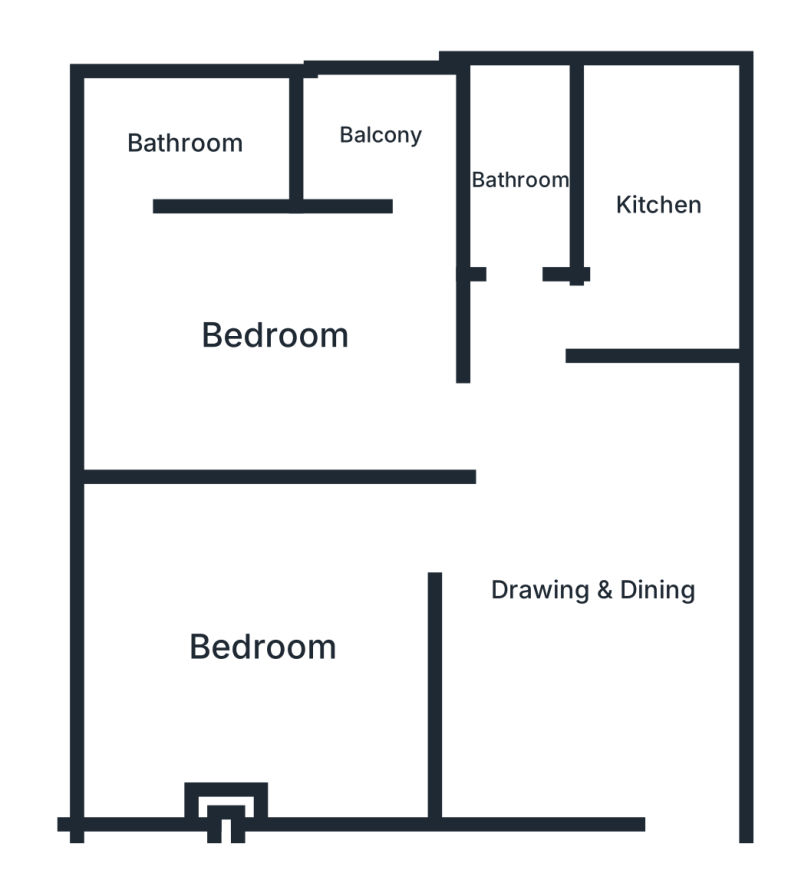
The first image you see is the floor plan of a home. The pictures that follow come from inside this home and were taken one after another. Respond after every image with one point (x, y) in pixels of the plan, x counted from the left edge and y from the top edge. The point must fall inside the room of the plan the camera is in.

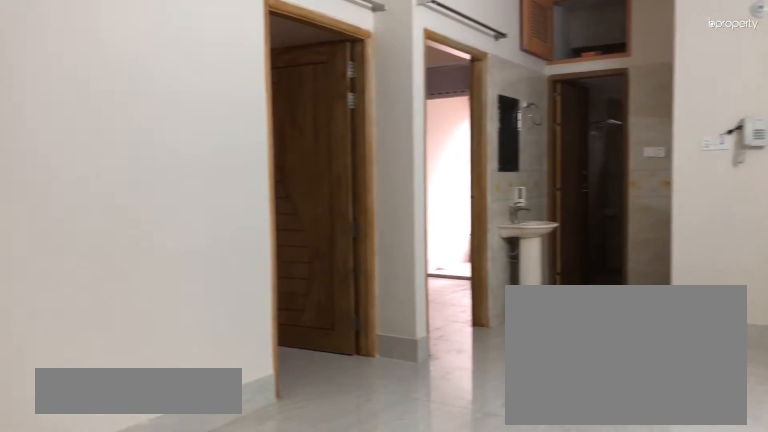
(592, 593)
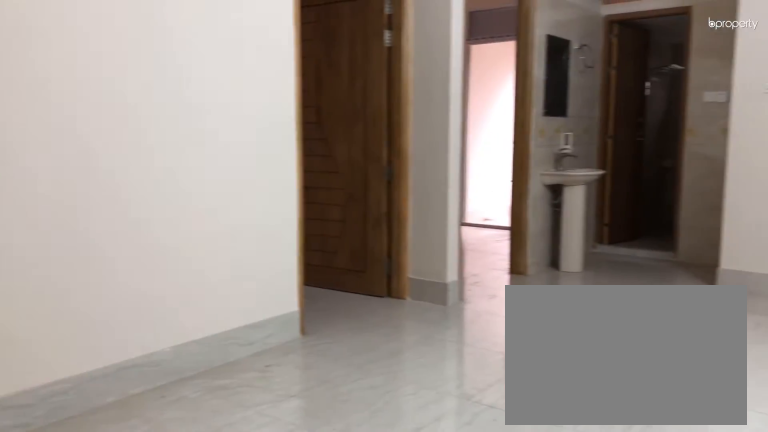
(592, 593)
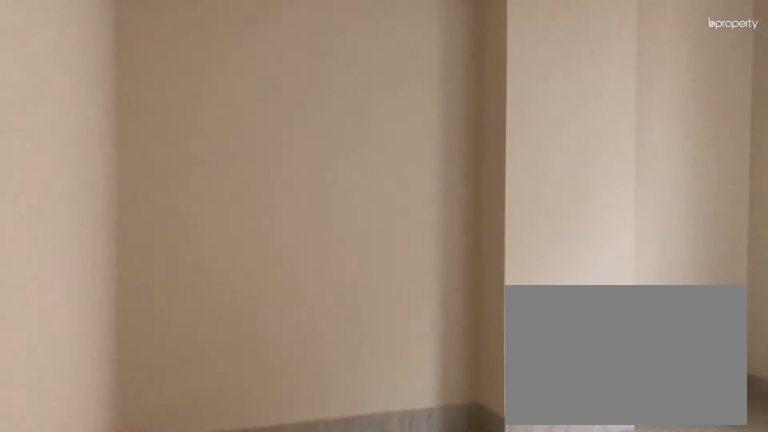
(260, 646)
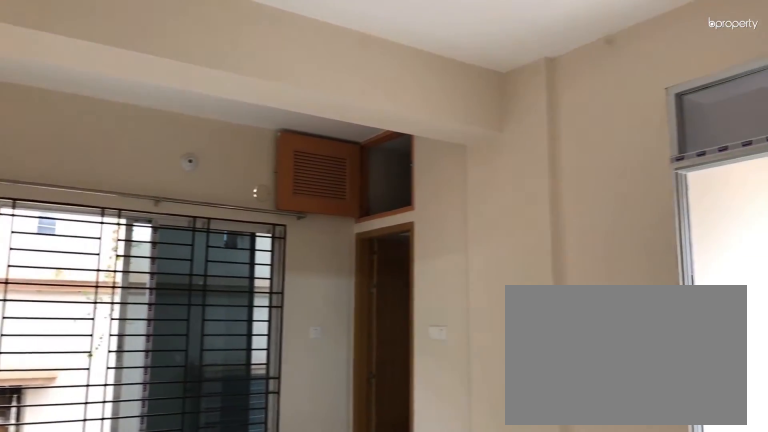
(277, 329)
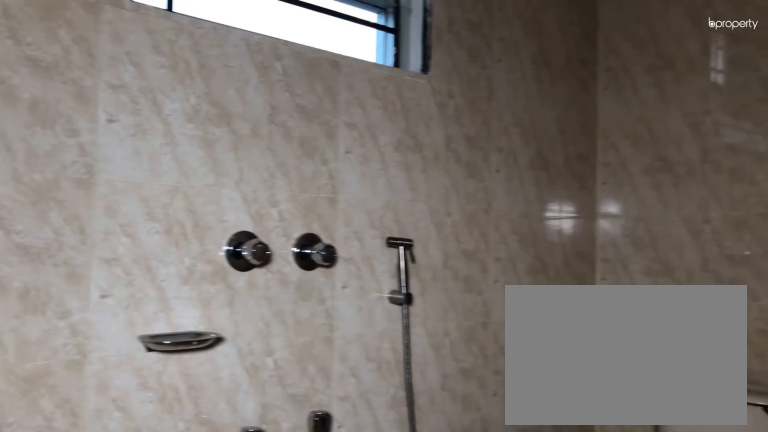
(183, 144)
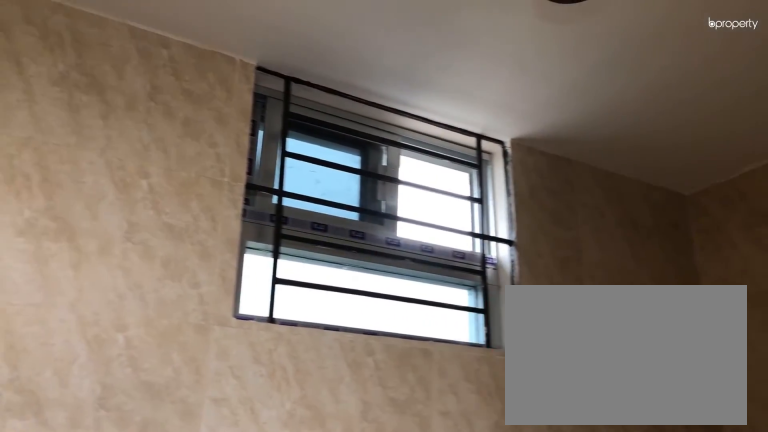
(183, 144)
